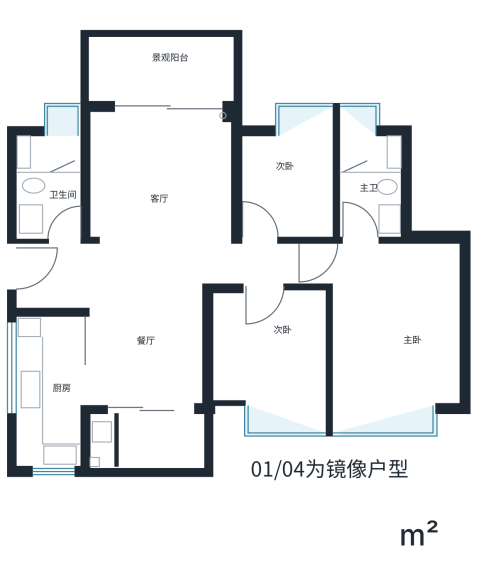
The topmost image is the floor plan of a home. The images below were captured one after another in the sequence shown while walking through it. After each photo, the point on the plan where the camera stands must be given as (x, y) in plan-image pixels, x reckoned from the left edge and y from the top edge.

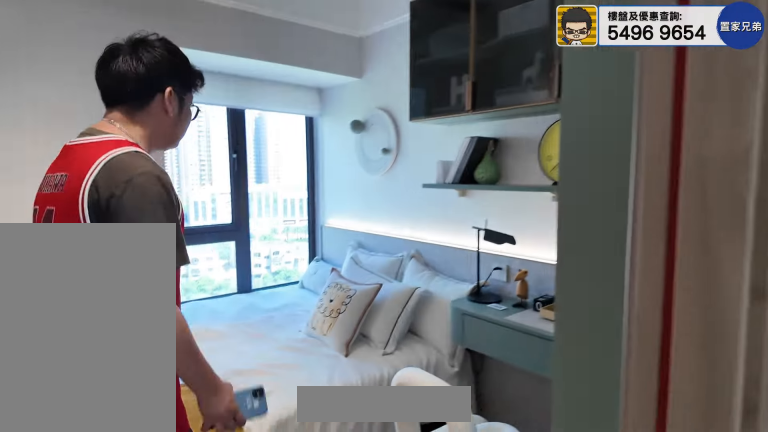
(258, 187)
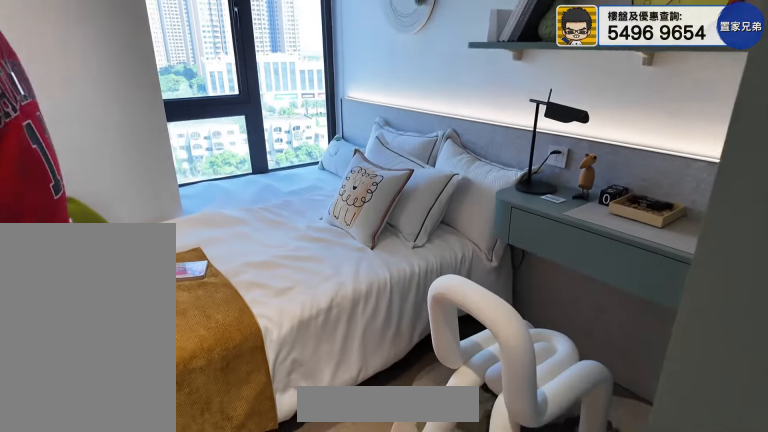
(259, 187)
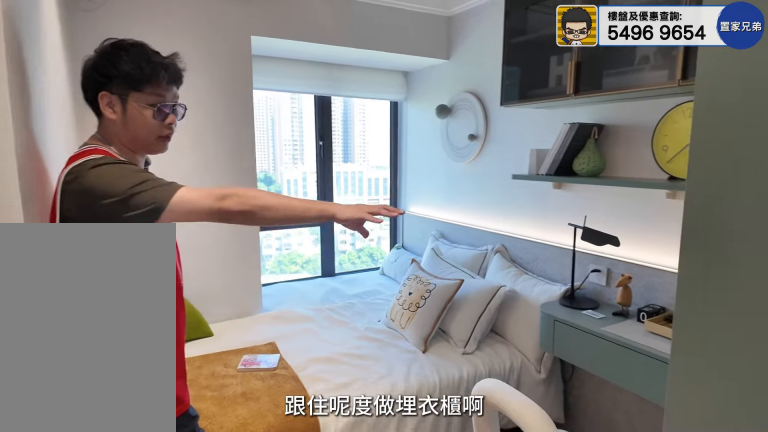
(269, 189)
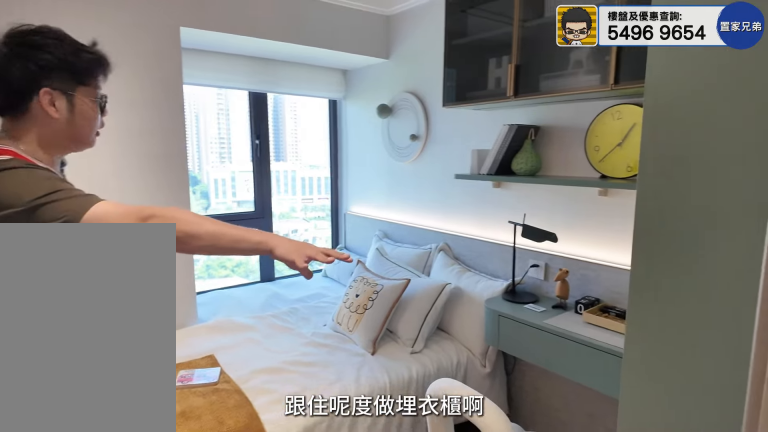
(270, 191)
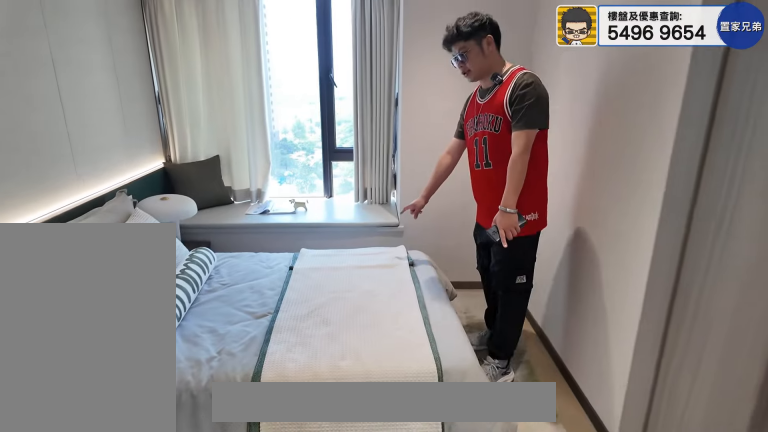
(261, 361)
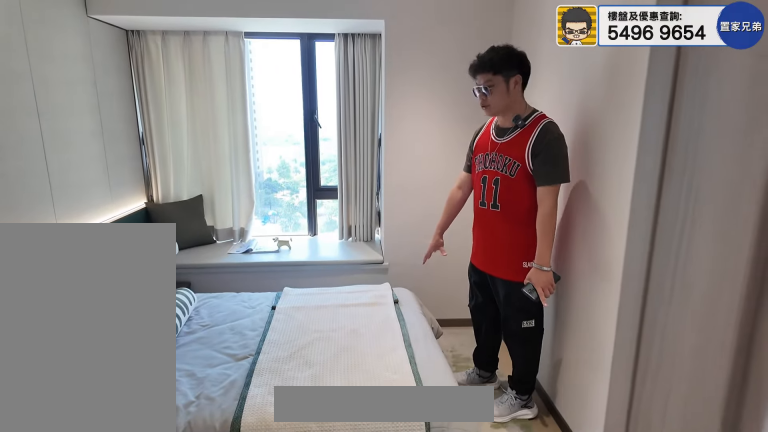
(262, 361)
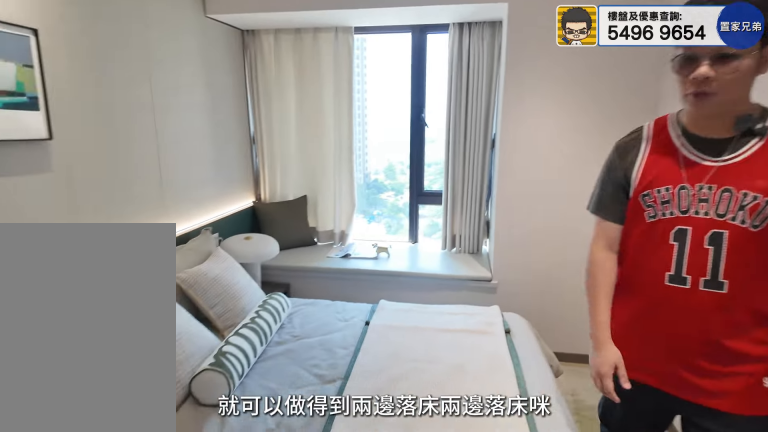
(264, 369)
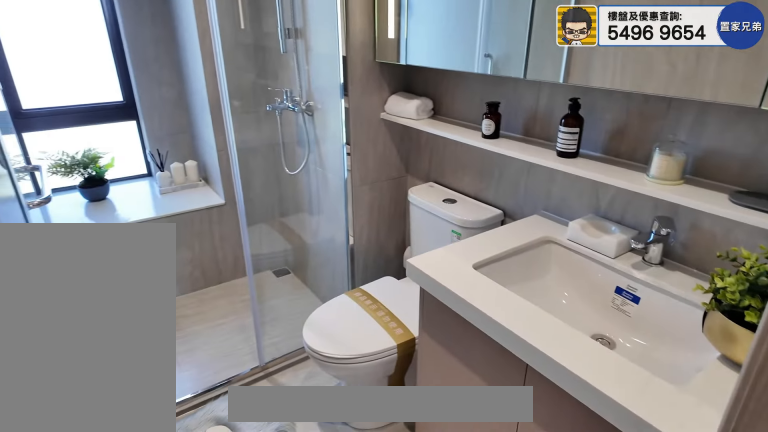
(368, 173)
